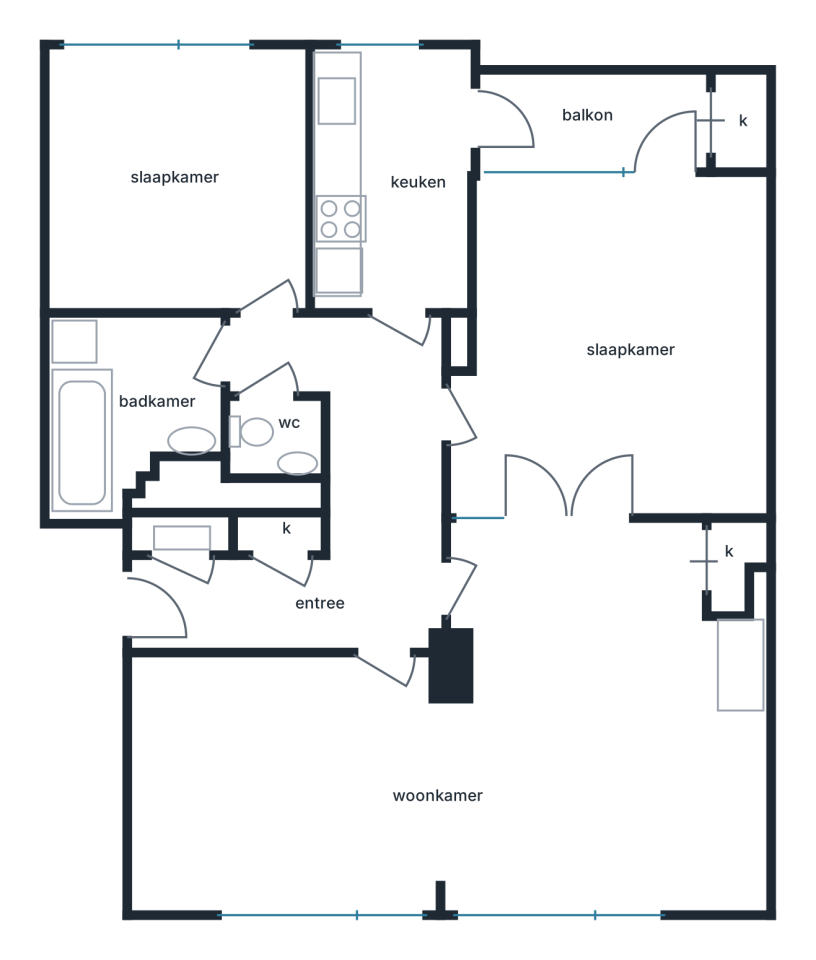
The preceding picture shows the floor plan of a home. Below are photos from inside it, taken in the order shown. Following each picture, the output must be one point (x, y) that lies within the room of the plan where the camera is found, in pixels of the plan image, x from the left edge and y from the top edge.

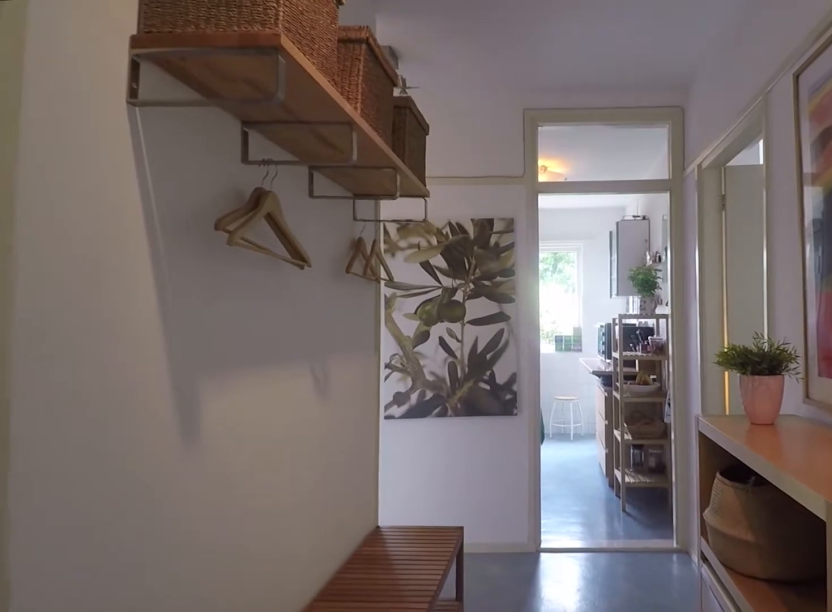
(336, 497)
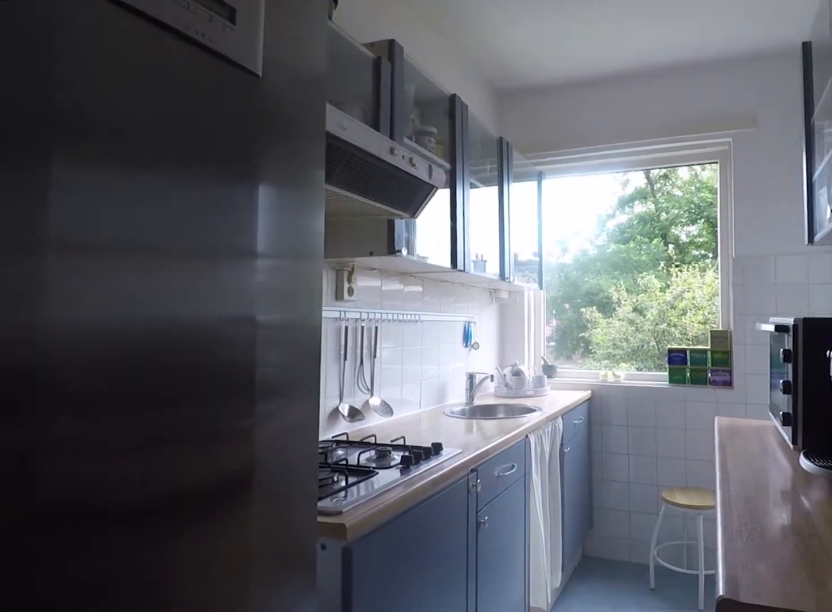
(342, 165)
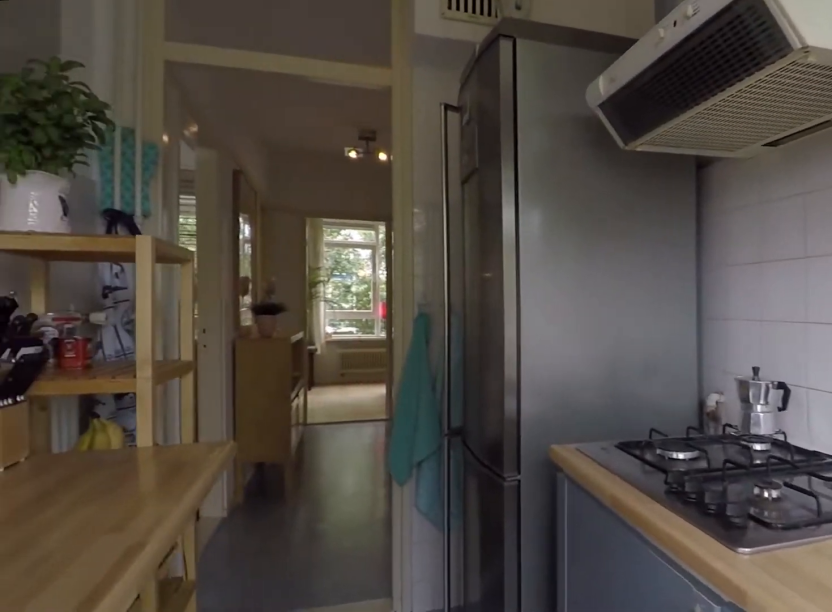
(342, 165)
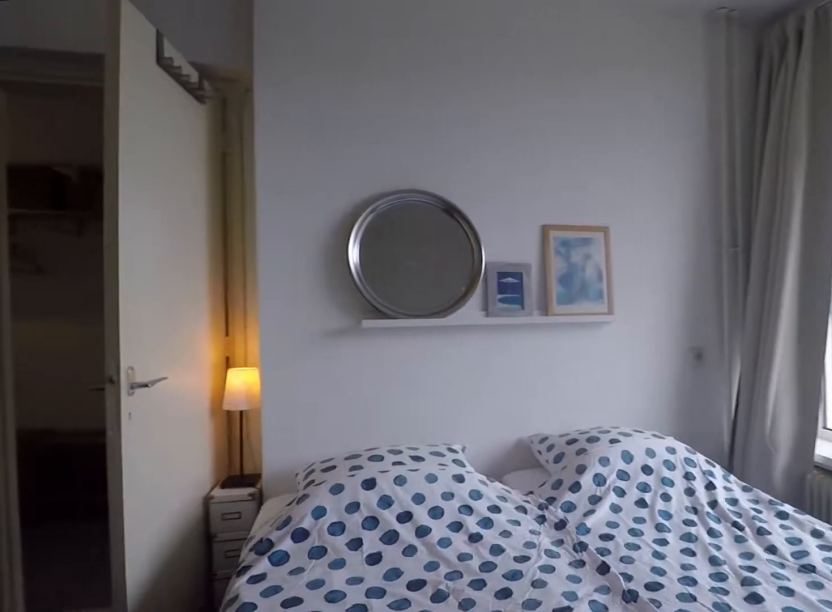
(614, 349)
